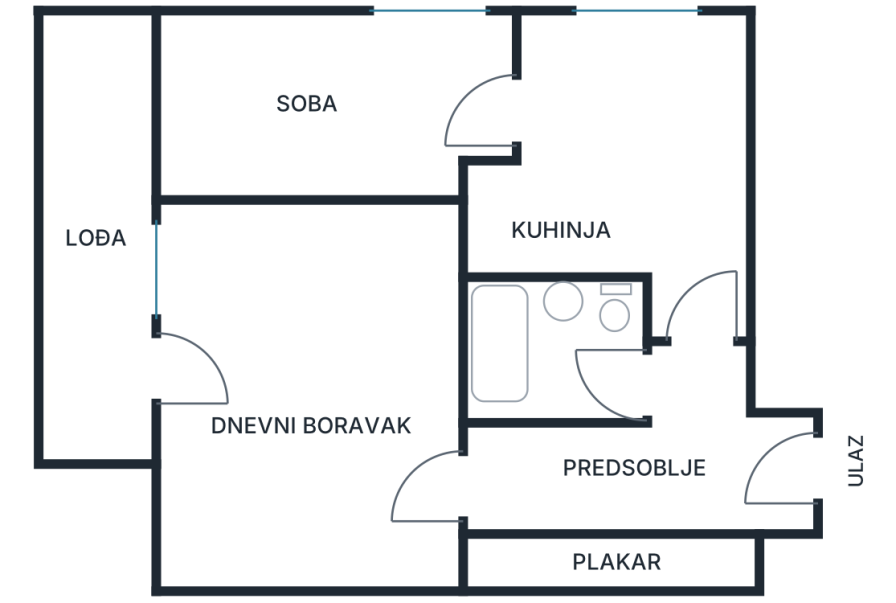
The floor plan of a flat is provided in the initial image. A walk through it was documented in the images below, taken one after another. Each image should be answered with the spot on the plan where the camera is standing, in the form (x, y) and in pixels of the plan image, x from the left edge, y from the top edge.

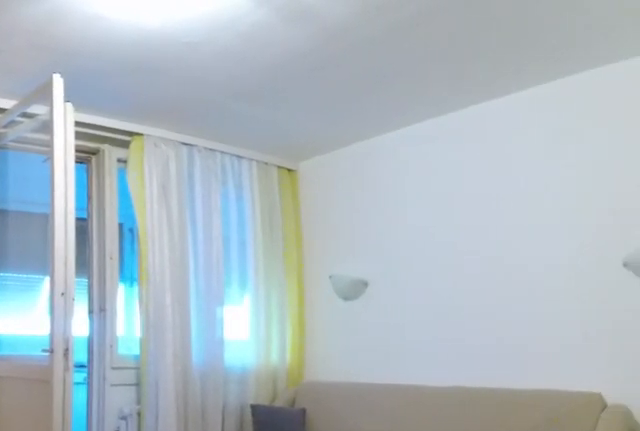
(443, 484)
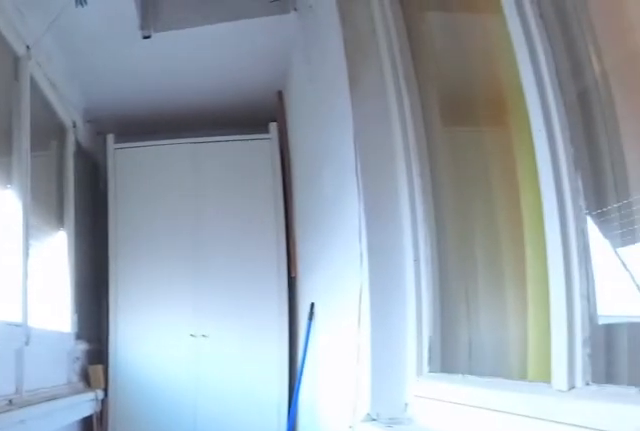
(99, 393)
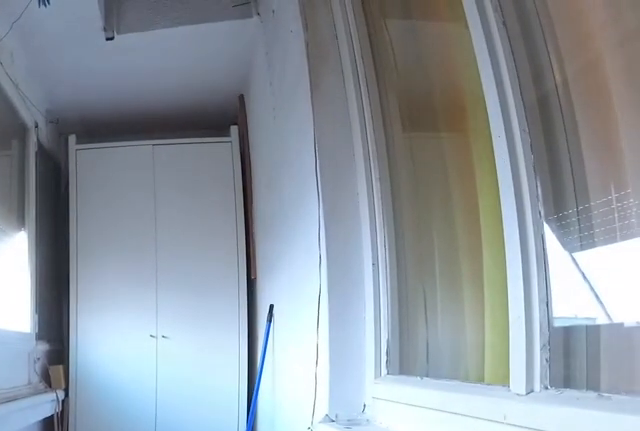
(90, 382)
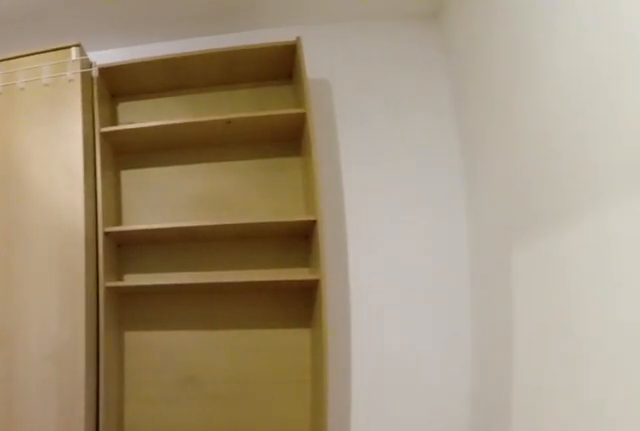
(220, 385)
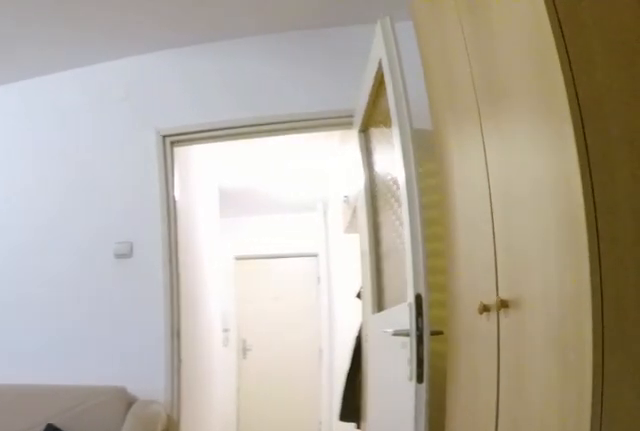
(199, 485)
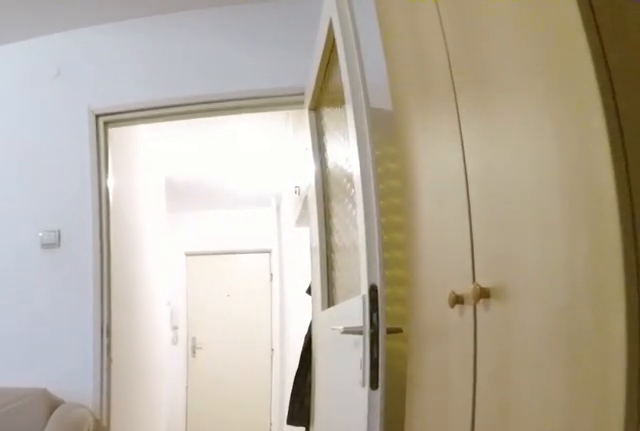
(322, 518)
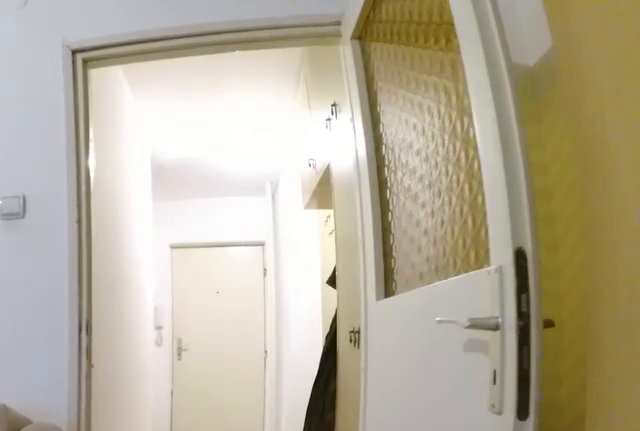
(357, 511)
